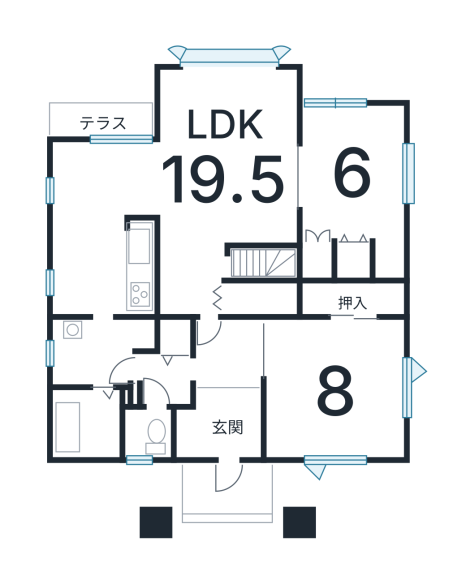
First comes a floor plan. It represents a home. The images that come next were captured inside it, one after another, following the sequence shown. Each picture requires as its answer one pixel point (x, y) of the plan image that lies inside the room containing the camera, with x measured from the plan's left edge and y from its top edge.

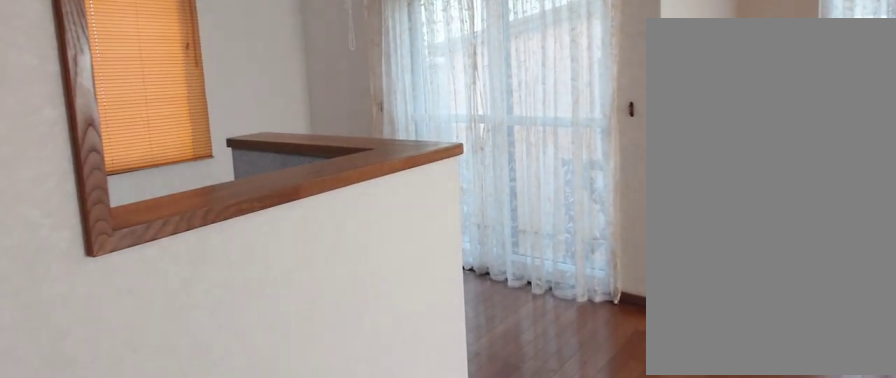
(227, 183)
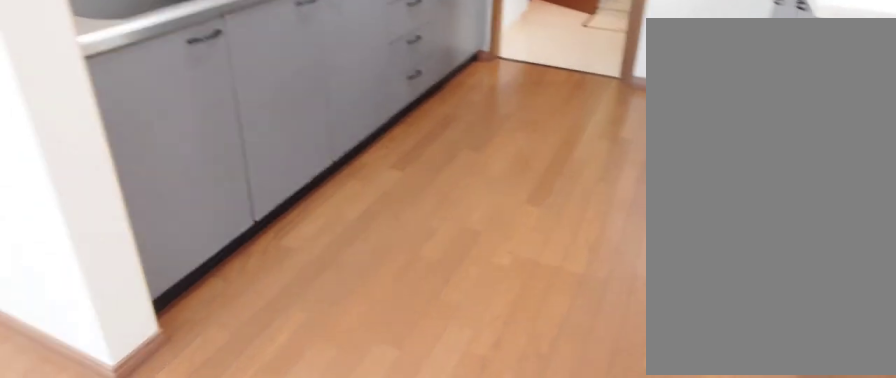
(89, 273)
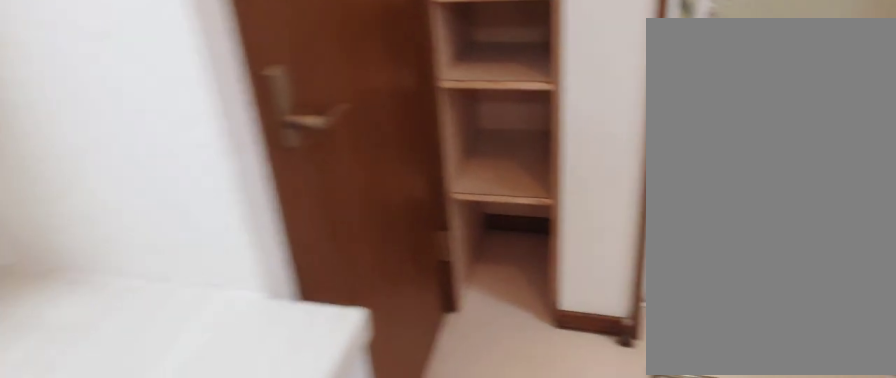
(91, 347)
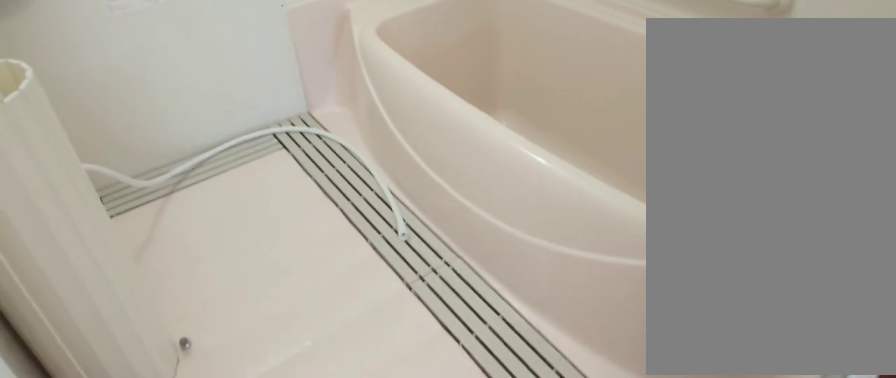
(76, 433)
